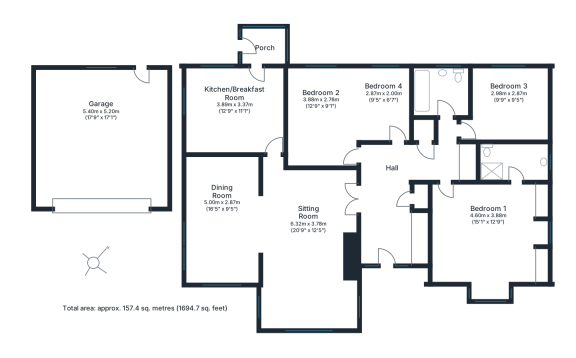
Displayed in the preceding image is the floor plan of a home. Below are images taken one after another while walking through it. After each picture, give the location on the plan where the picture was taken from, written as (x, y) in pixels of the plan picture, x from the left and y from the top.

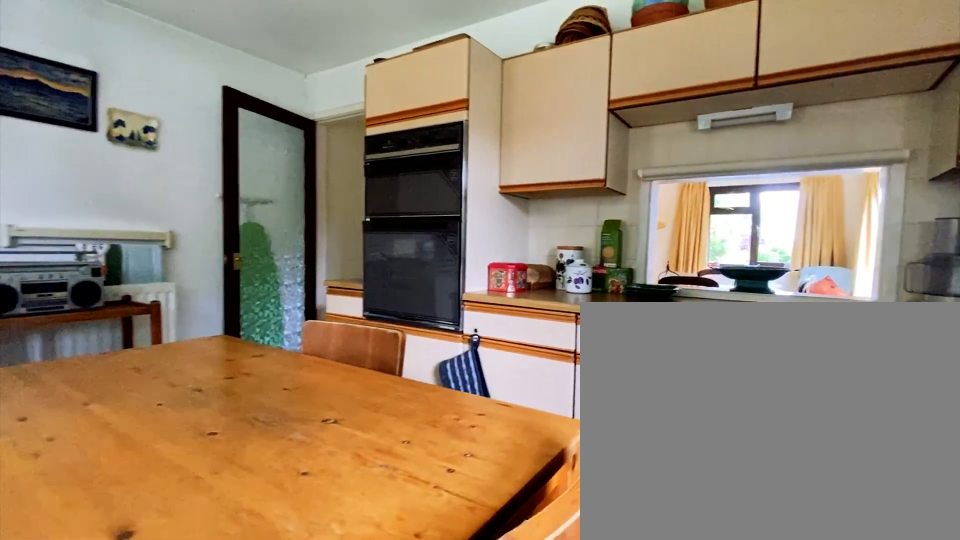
(203, 118)
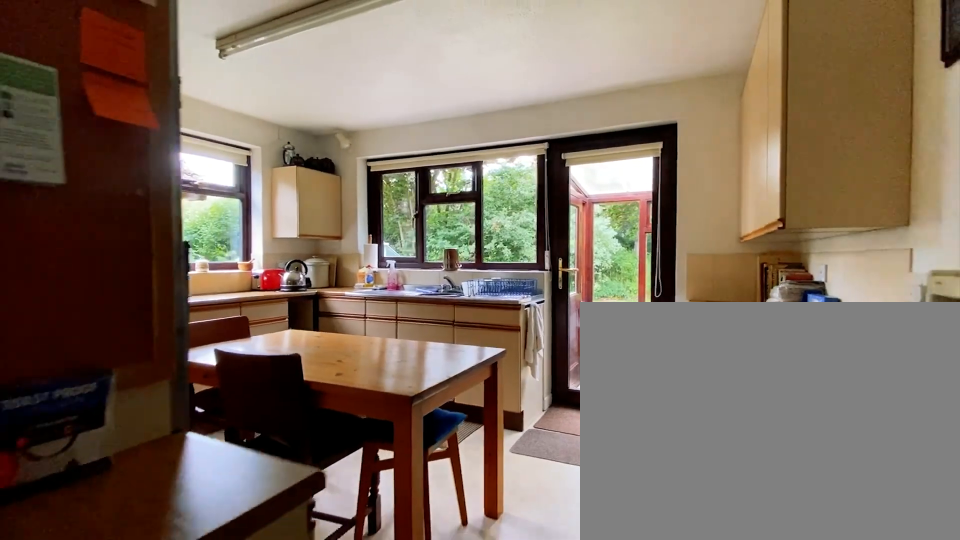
(272, 155)
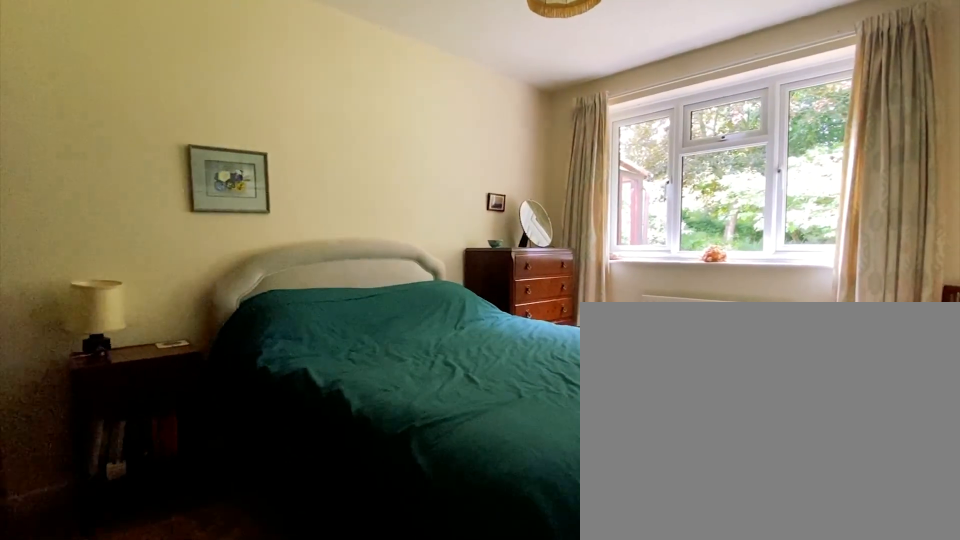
(342, 147)
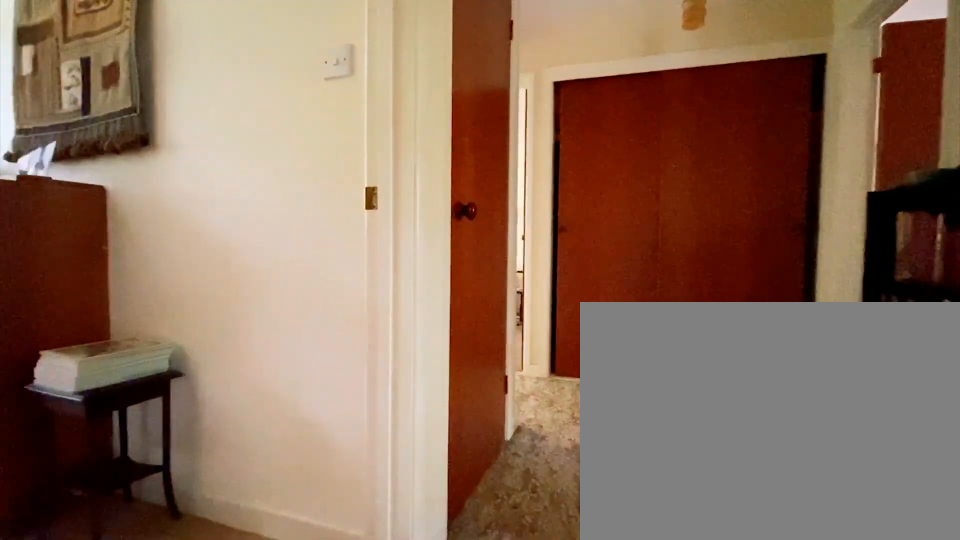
(380, 156)
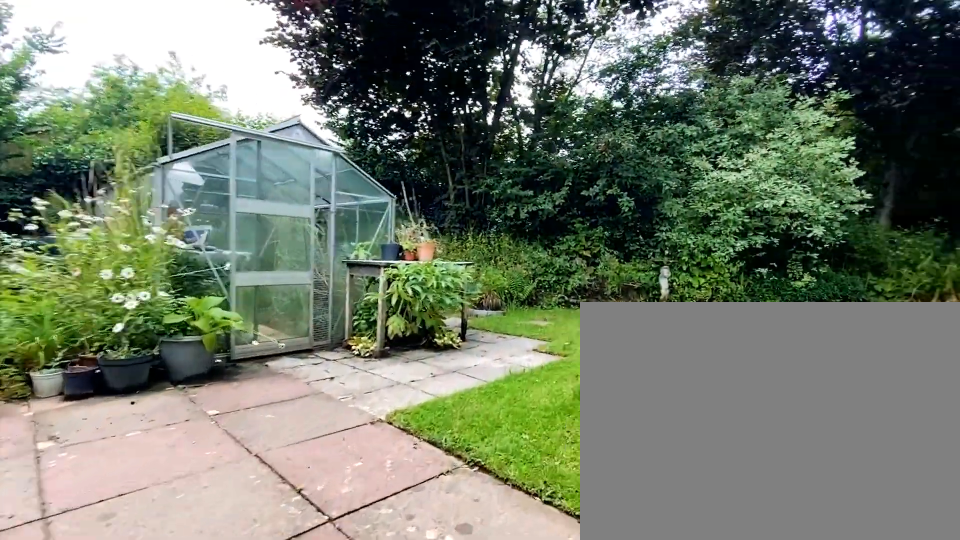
(221, 33)
